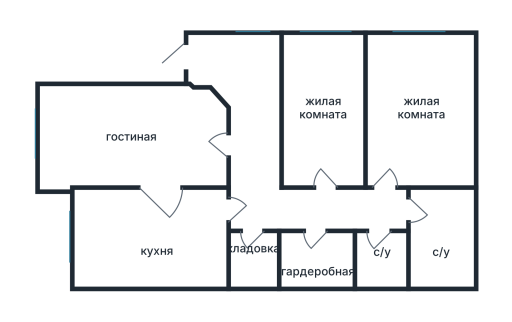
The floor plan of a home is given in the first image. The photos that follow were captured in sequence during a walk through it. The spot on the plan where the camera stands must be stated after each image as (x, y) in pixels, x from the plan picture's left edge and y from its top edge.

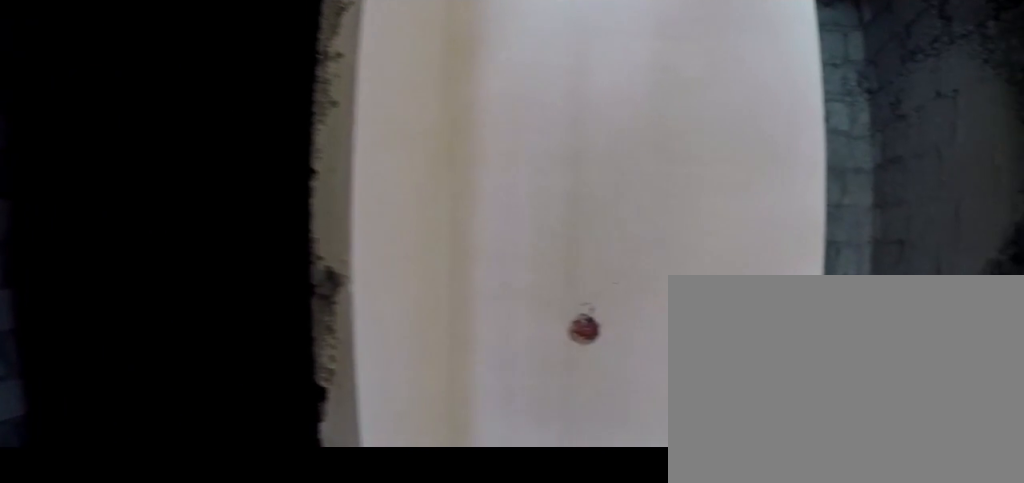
(383, 196)
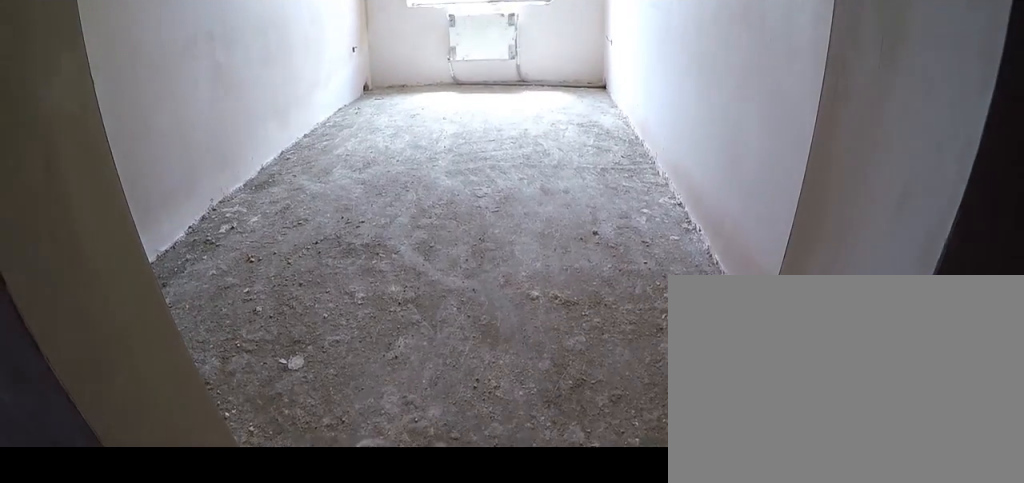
(327, 190)
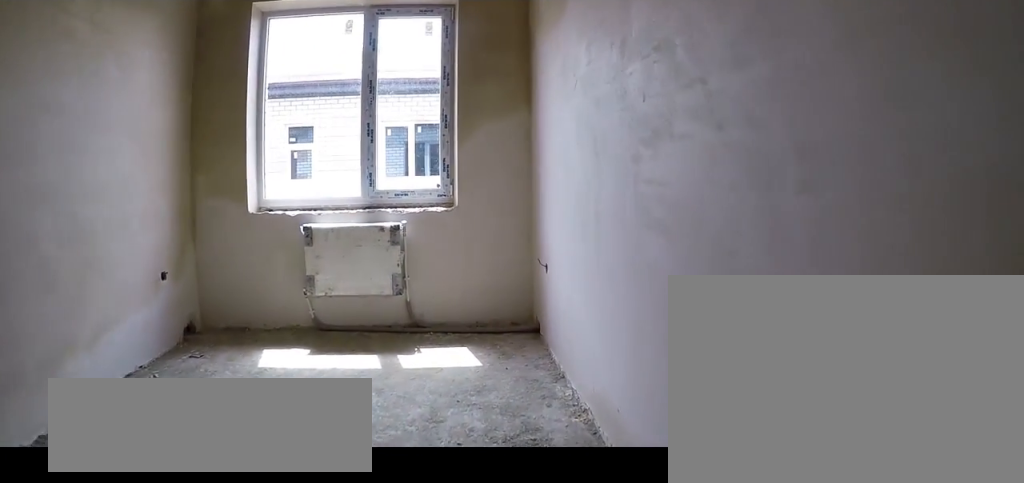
(323, 109)
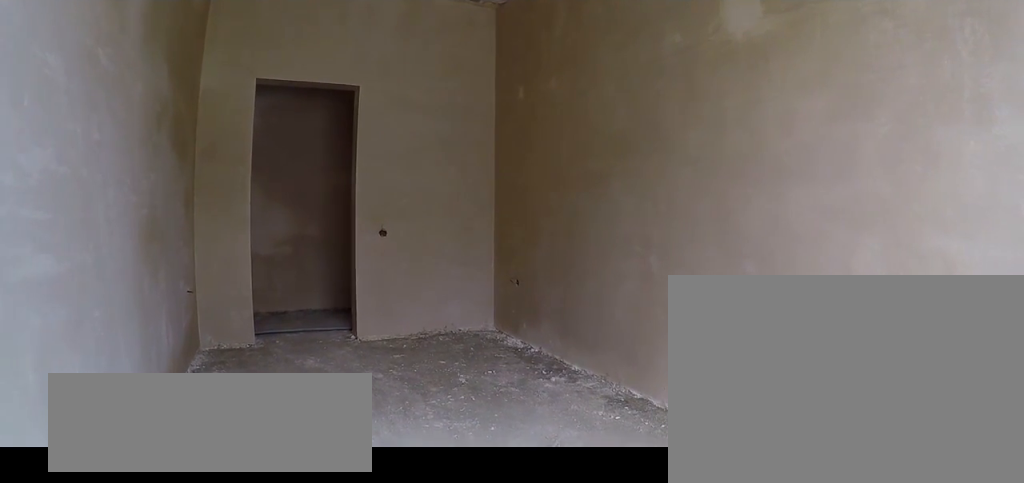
(341, 90)
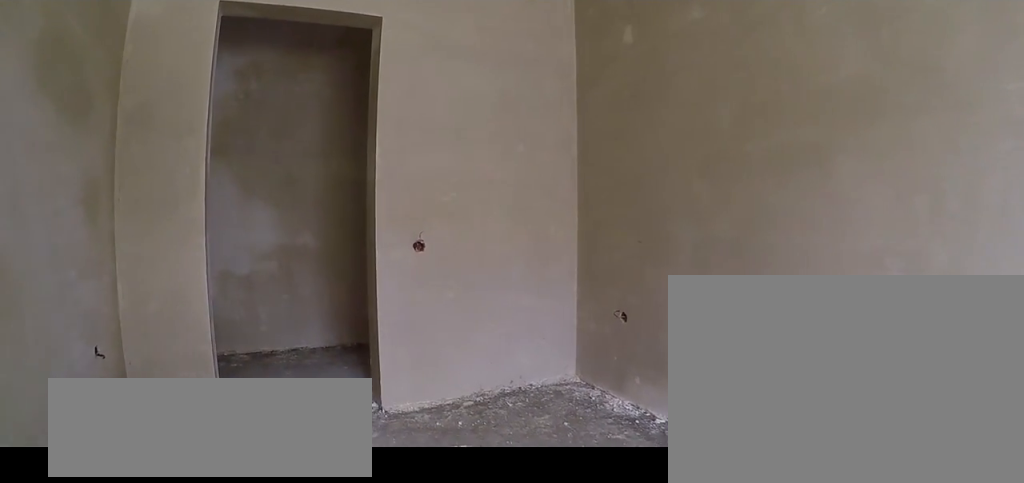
(333, 132)
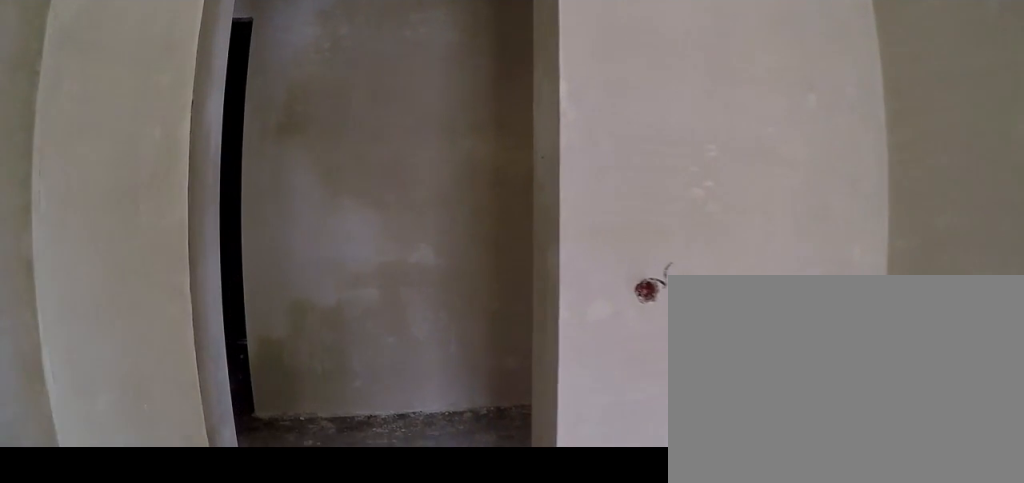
(327, 165)
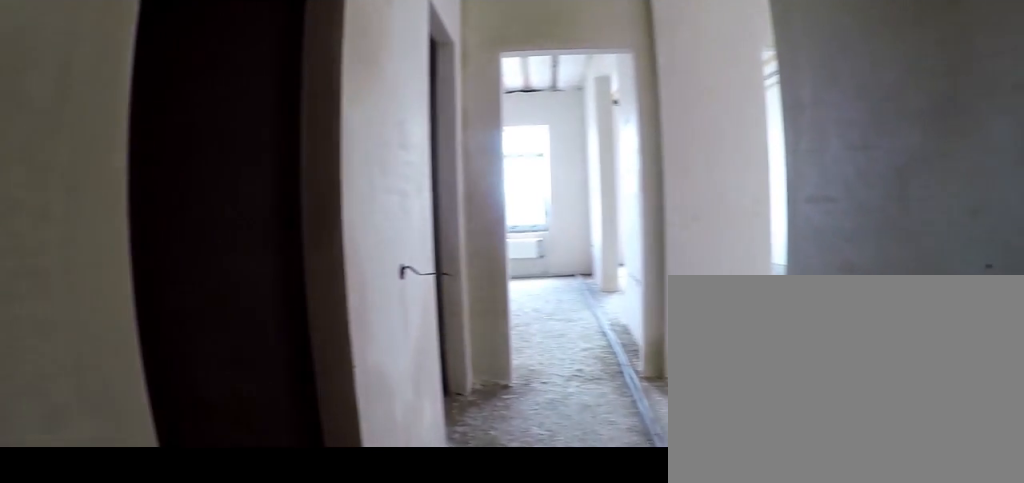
(282, 208)
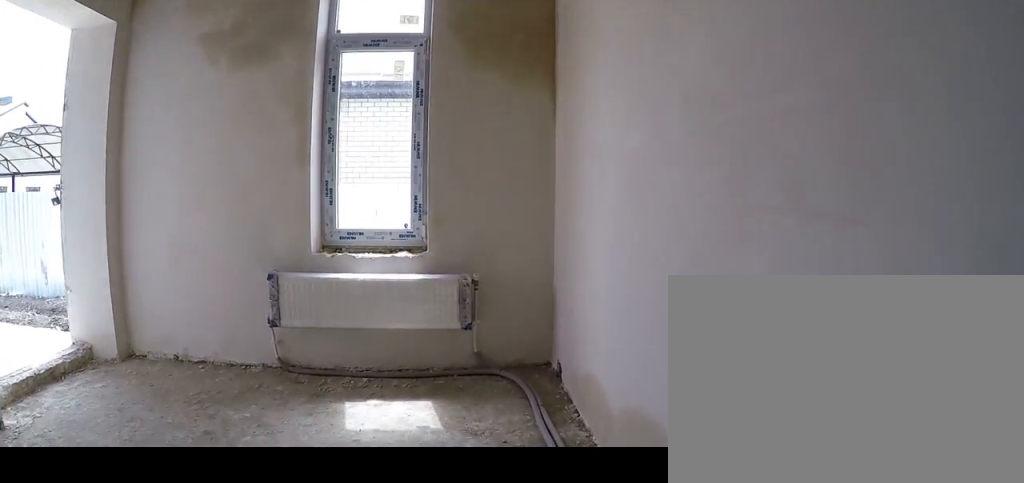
(250, 119)
